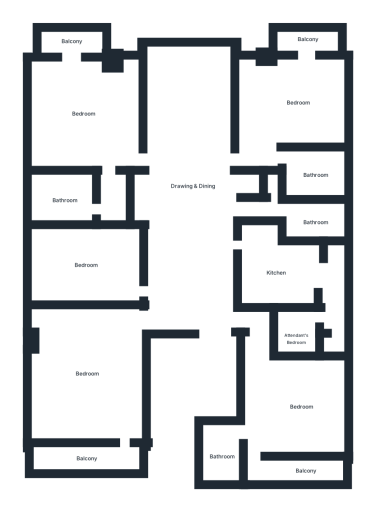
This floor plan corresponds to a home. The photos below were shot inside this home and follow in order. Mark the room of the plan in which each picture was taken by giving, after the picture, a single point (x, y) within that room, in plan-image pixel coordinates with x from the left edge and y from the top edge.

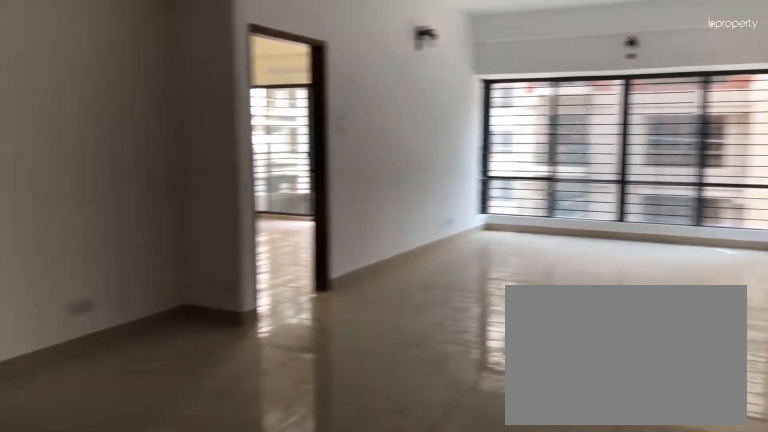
(188, 210)
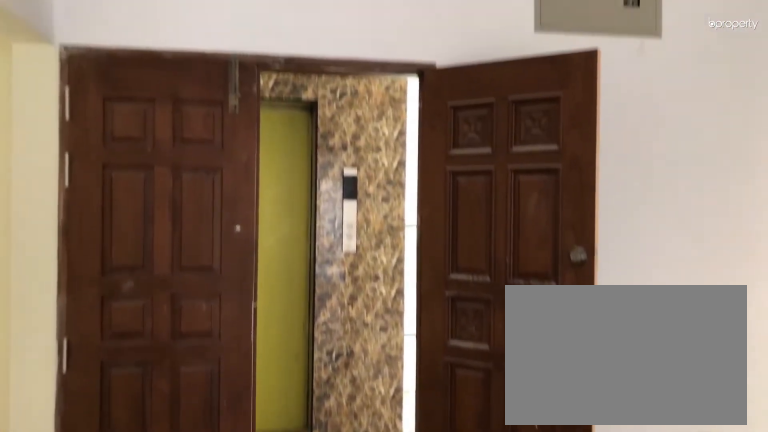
(188, 210)
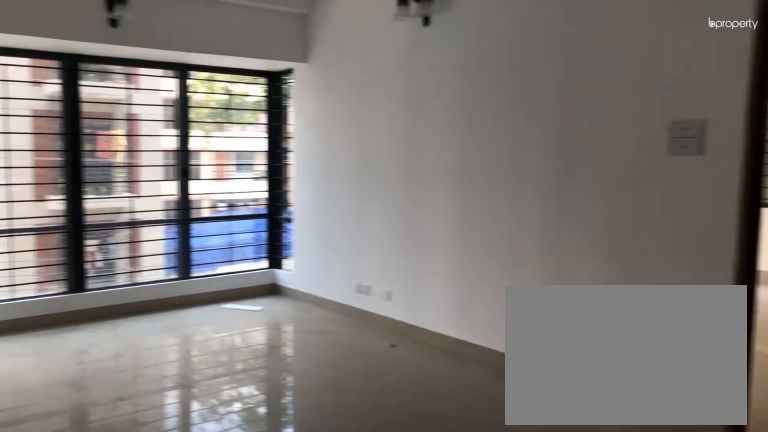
(186, 131)
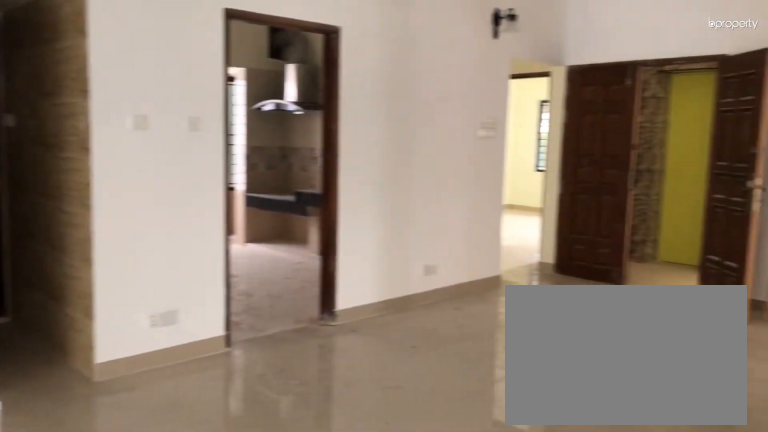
(190, 231)
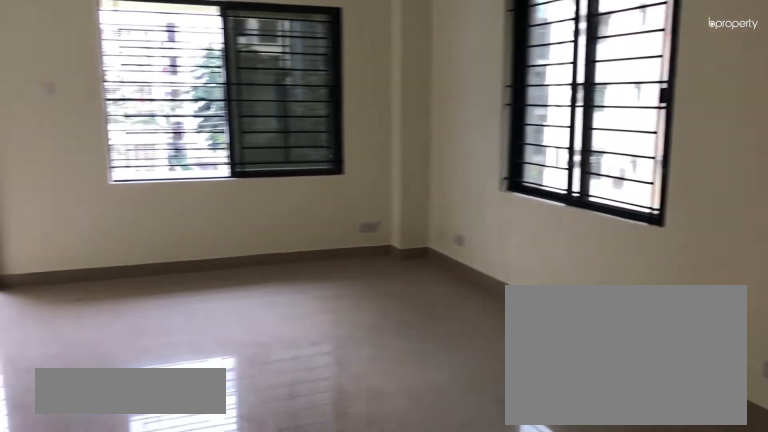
(86, 371)
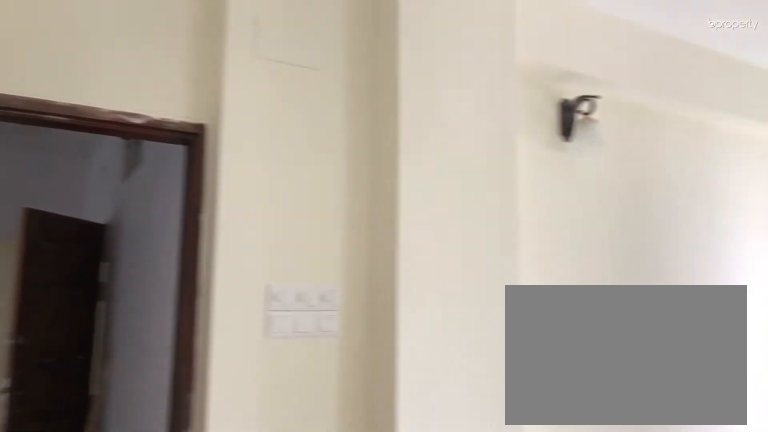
(86, 371)
